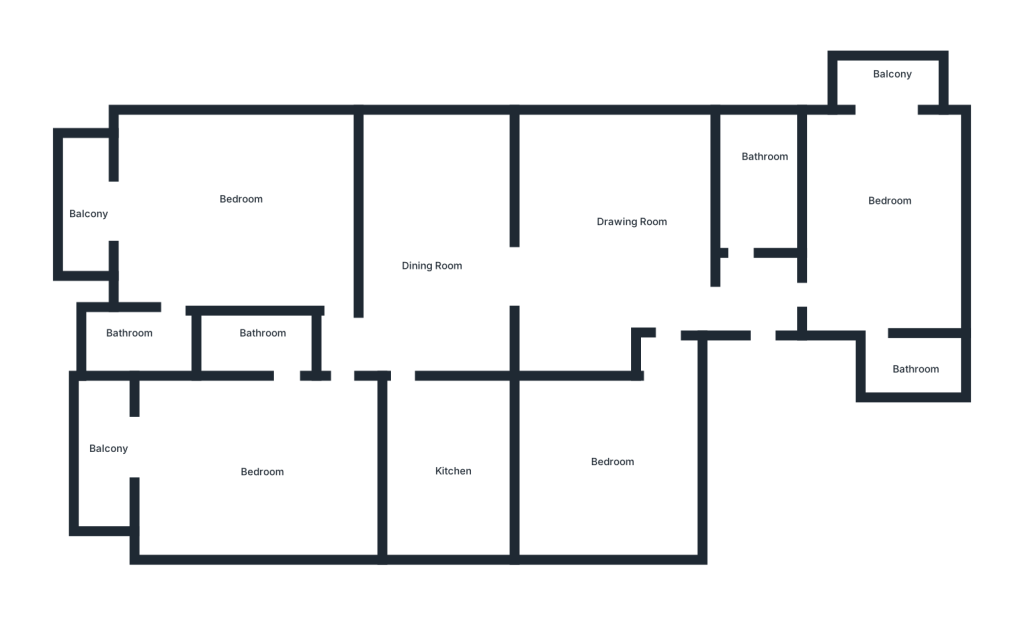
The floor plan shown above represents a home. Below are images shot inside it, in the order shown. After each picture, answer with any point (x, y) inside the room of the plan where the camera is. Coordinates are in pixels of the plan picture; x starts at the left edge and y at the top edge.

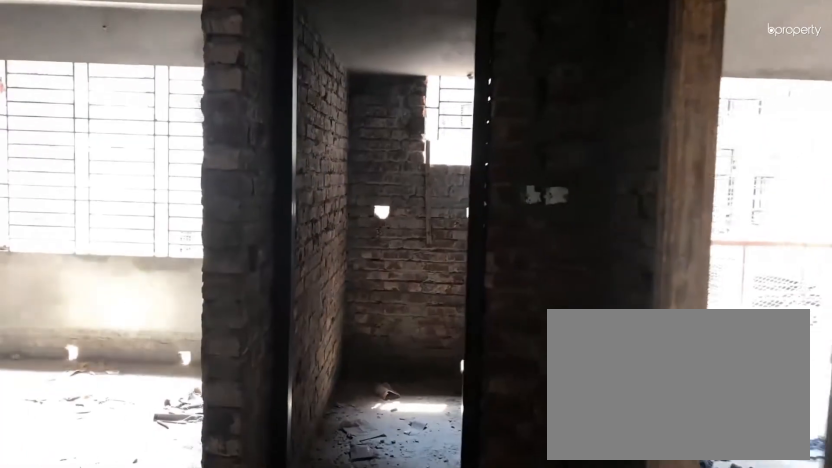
(755, 314)
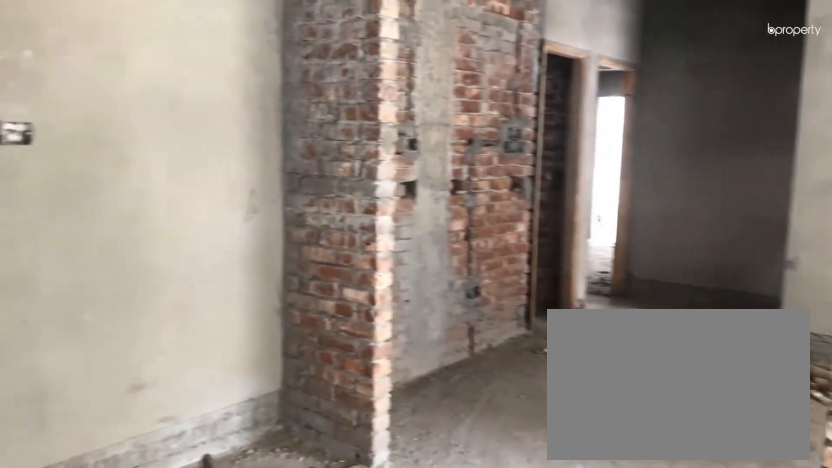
(603, 258)
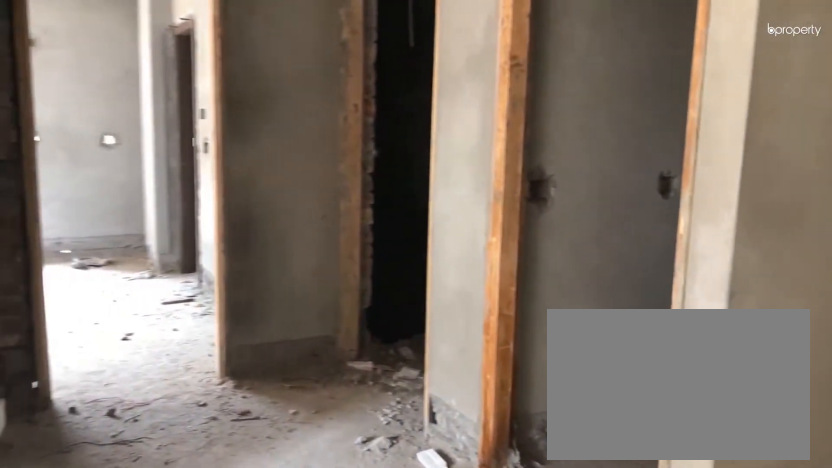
(594, 259)
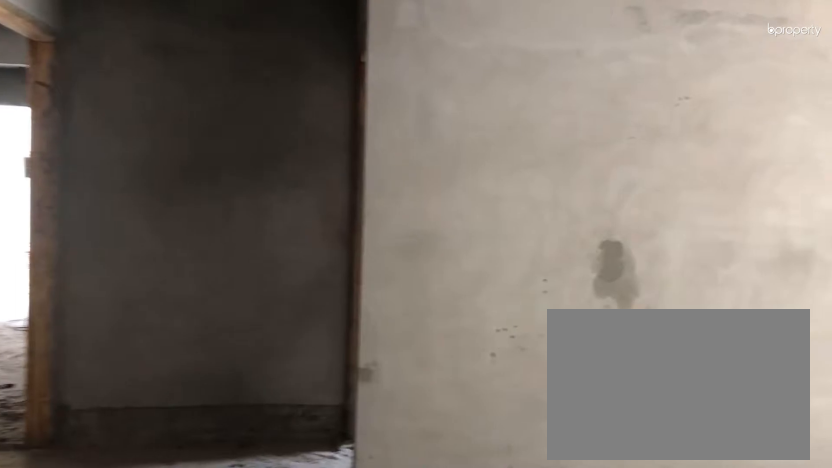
(447, 258)
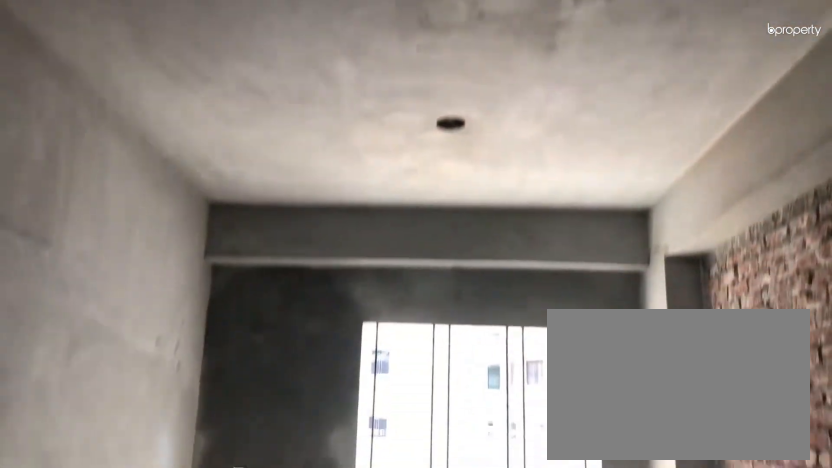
(447, 258)
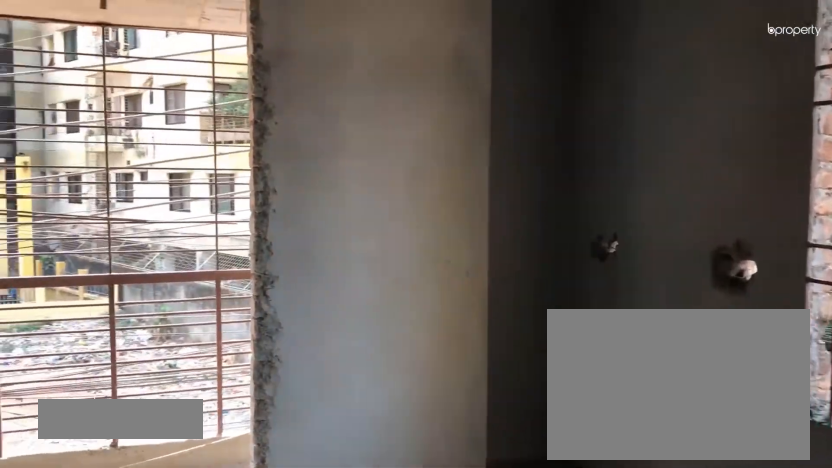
(890, 237)
